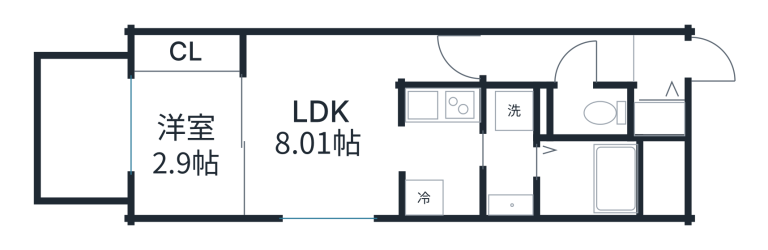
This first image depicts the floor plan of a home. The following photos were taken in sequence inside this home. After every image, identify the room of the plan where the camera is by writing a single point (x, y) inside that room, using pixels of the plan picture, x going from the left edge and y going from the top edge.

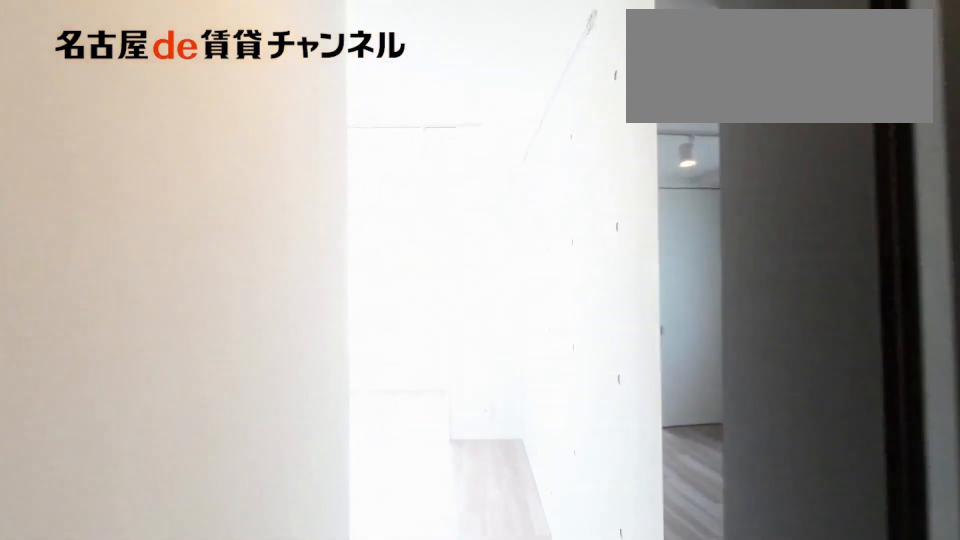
(659, 66)
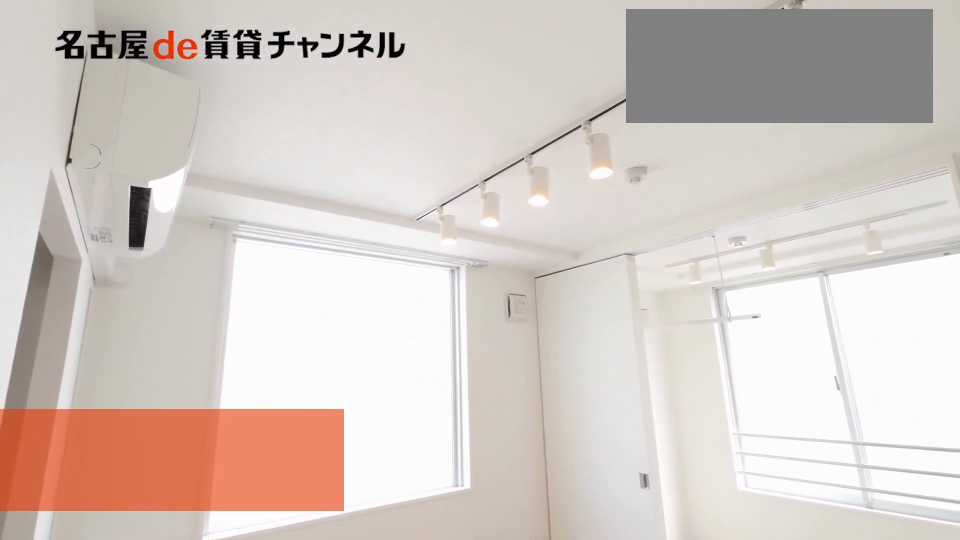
(334, 115)
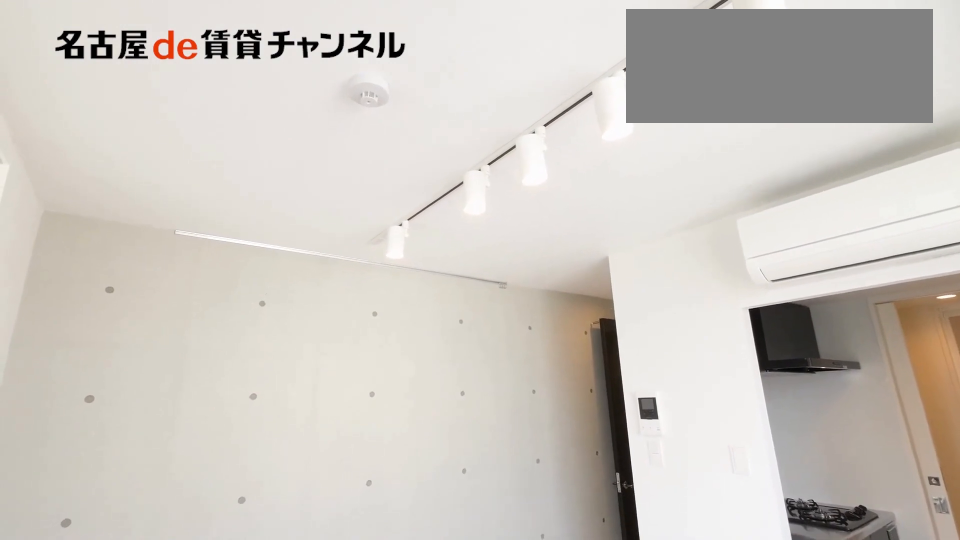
(334, 115)
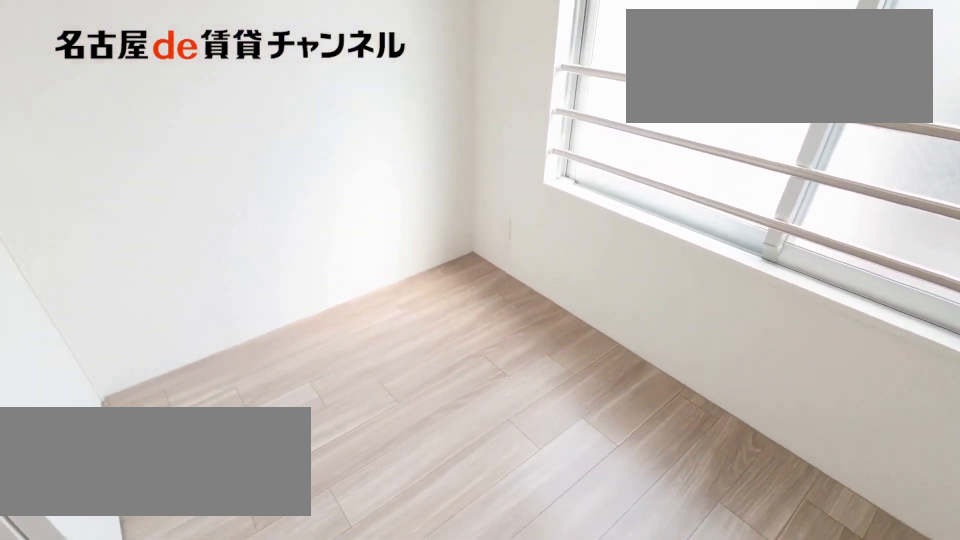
(185, 145)
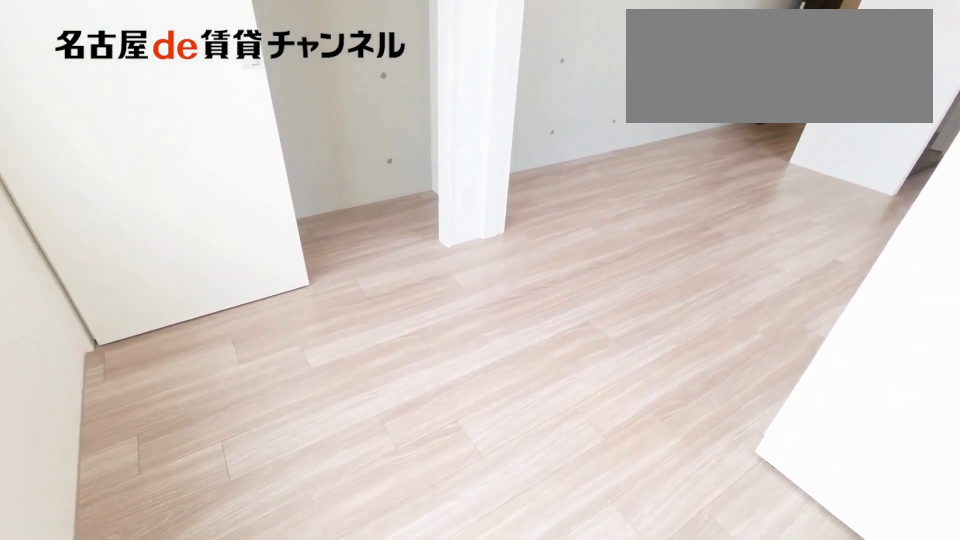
(185, 145)
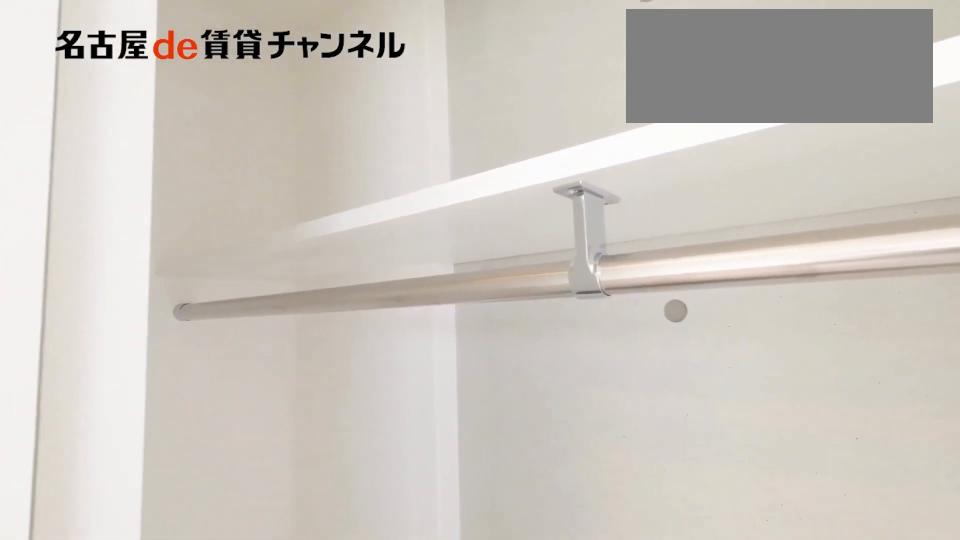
(185, 53)
